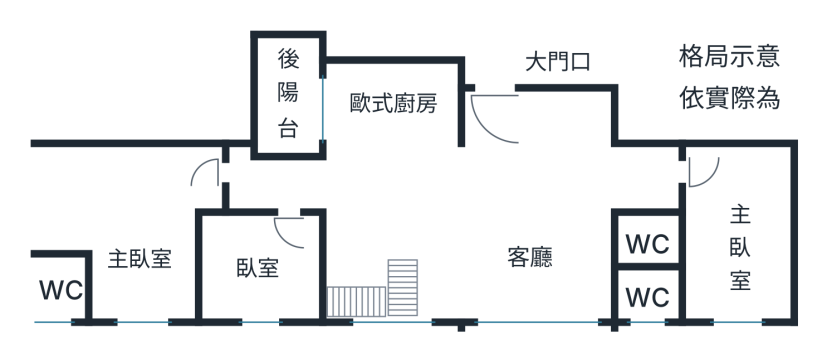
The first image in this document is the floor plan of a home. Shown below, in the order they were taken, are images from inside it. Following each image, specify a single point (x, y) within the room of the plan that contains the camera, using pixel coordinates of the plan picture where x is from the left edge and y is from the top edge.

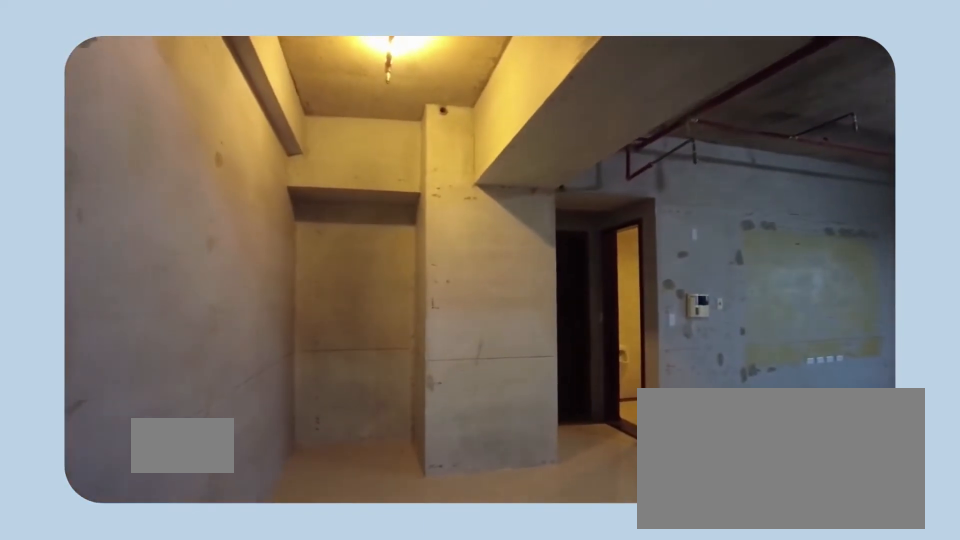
(538, 130)
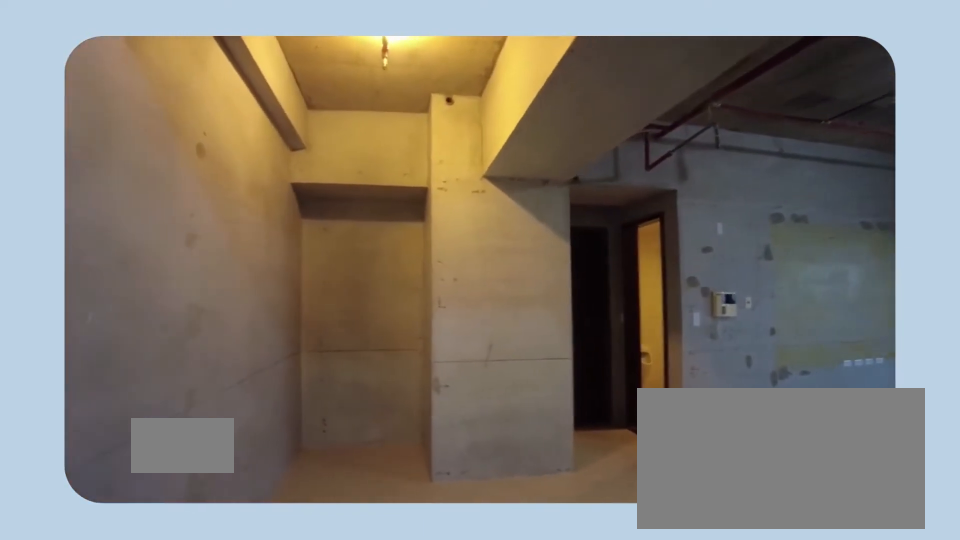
(538, 130)
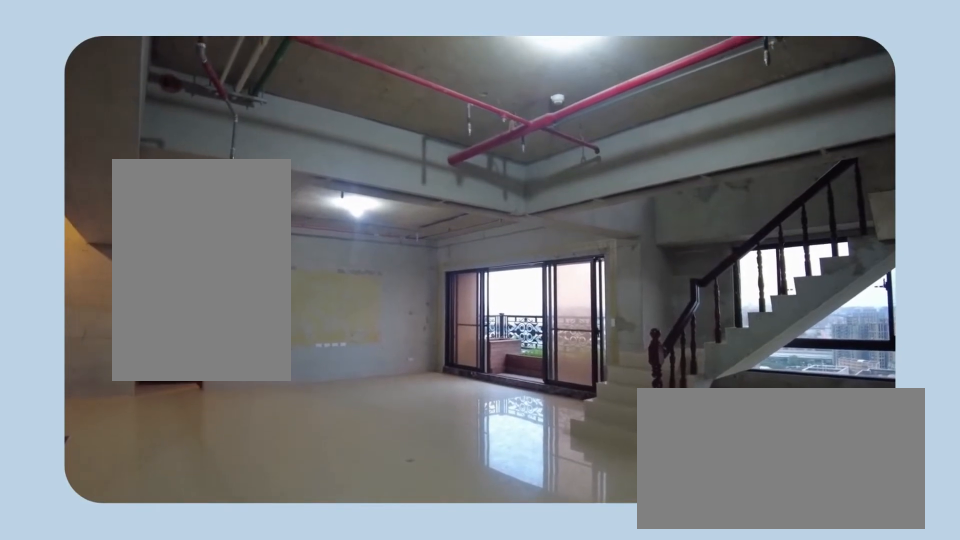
(532, 209)
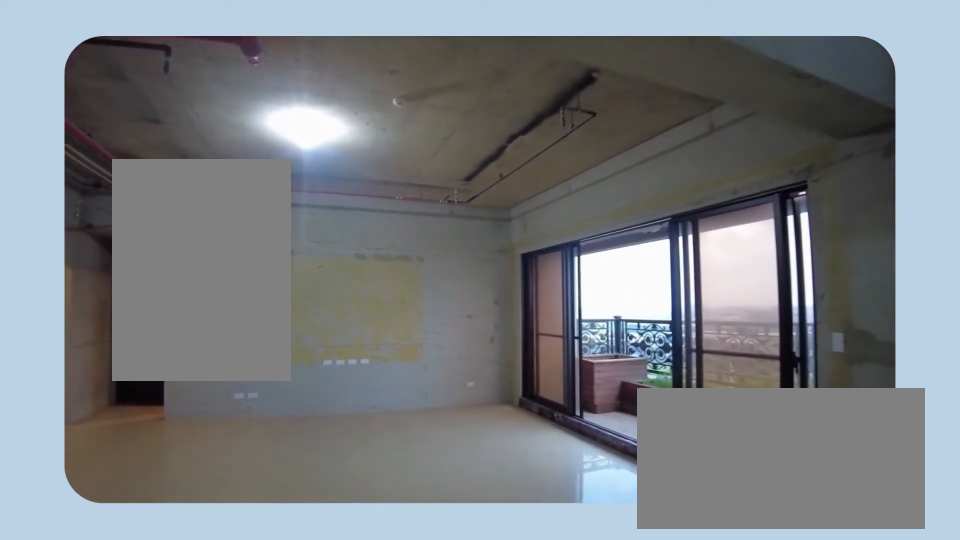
(532, 209)
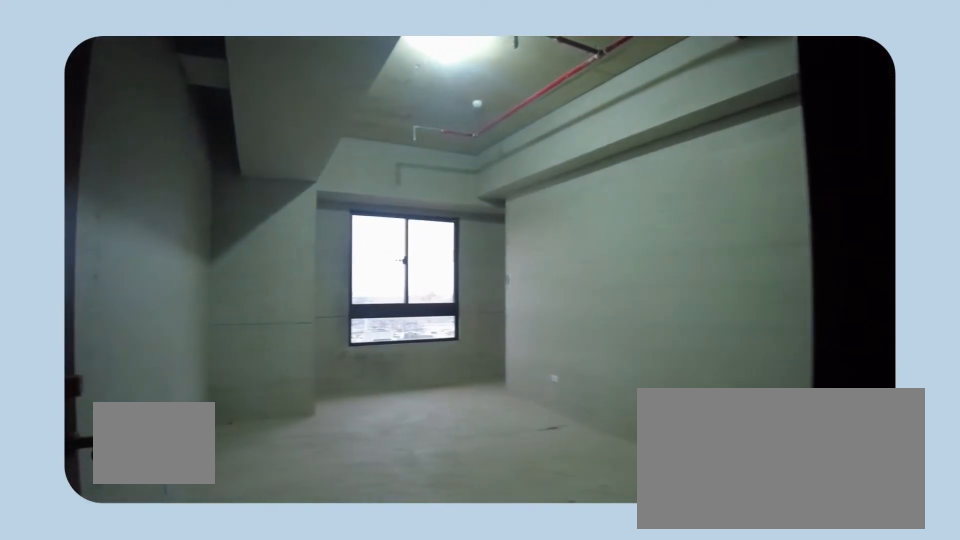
(257, 266)
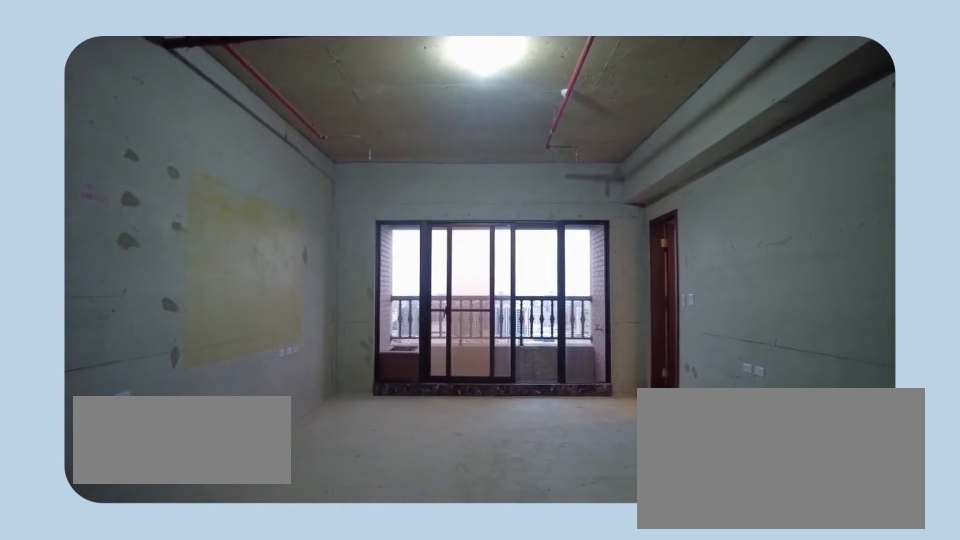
(131, 237)
